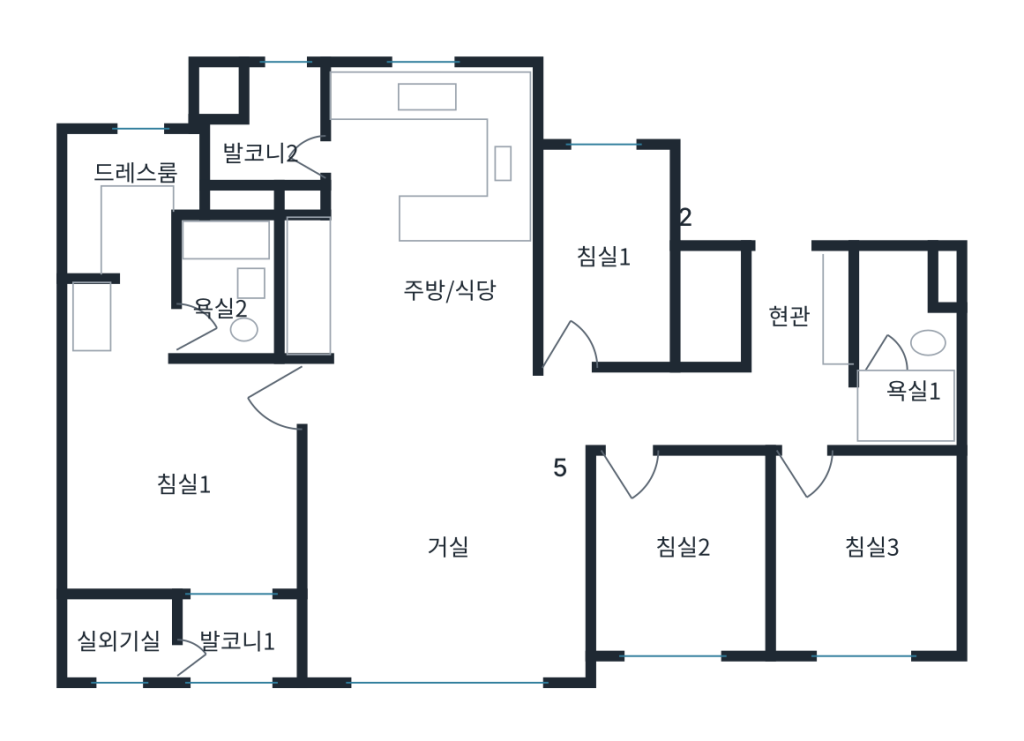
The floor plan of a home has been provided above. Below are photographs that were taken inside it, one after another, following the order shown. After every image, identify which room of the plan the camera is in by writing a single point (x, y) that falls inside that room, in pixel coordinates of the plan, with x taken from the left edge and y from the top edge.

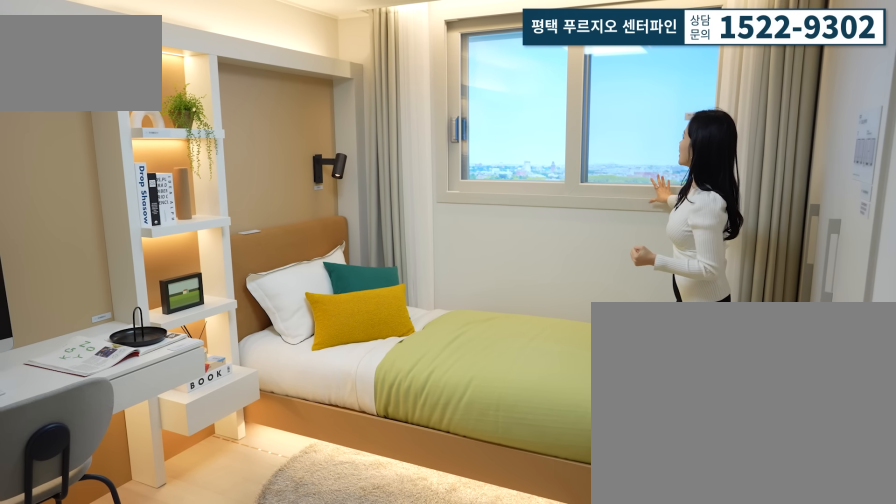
(869, 558)
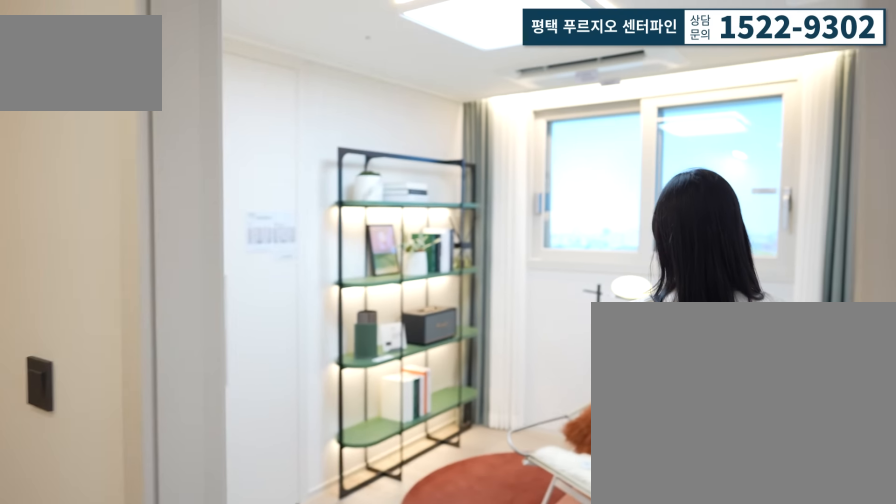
(686, 577)
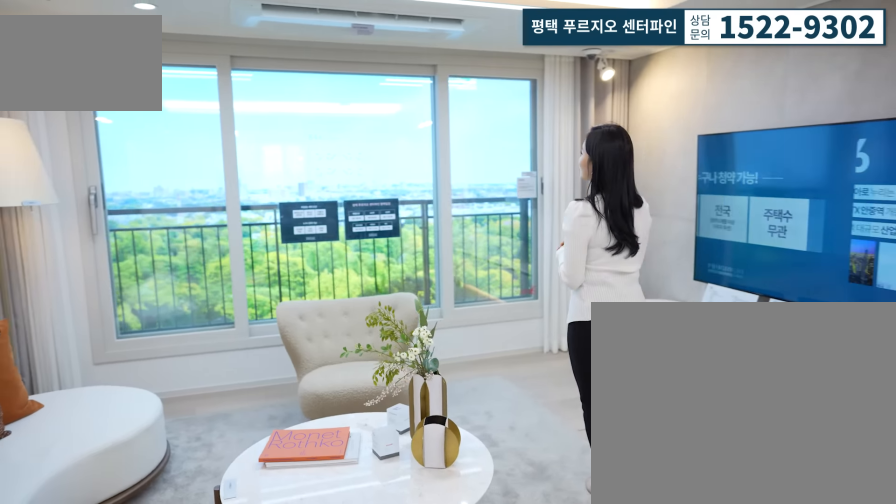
(438, 571)
